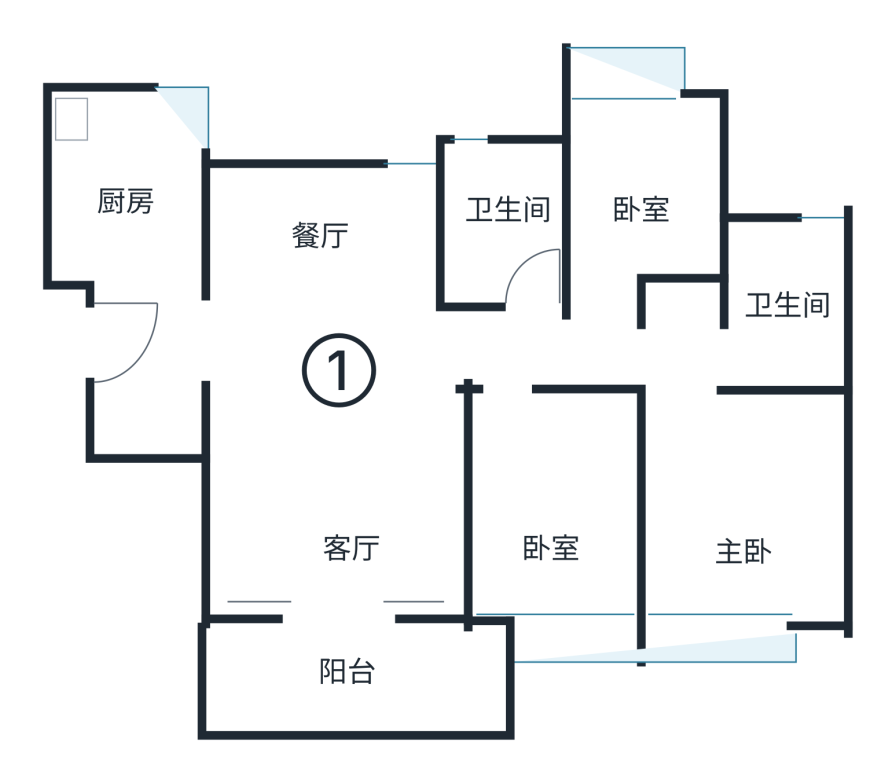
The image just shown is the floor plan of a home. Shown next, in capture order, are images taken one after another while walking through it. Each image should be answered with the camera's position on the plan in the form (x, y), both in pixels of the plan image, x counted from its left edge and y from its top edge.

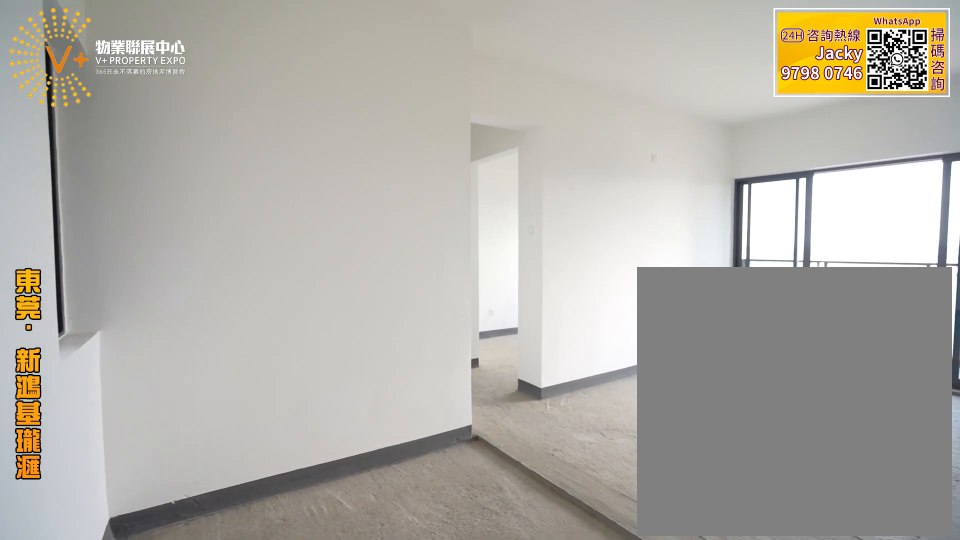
(253, 340)
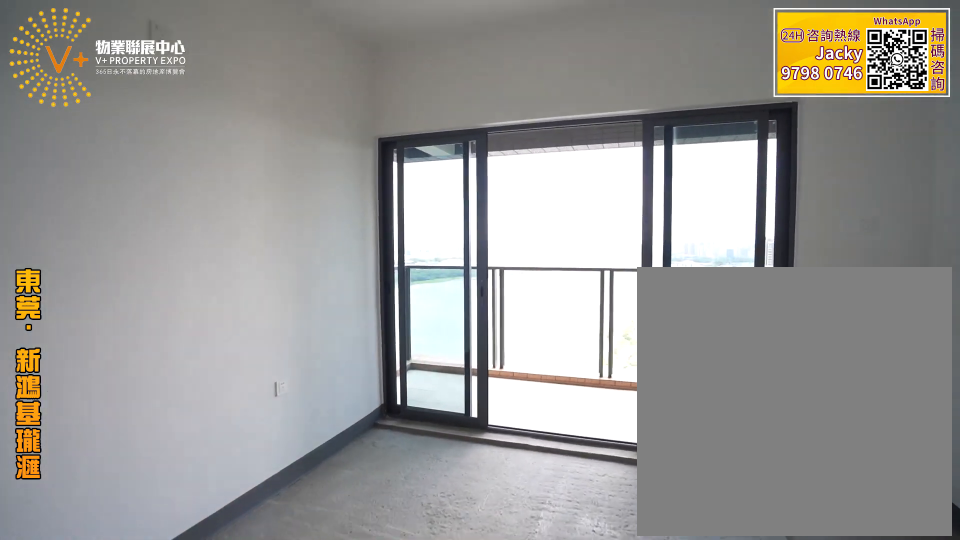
(295, 473)
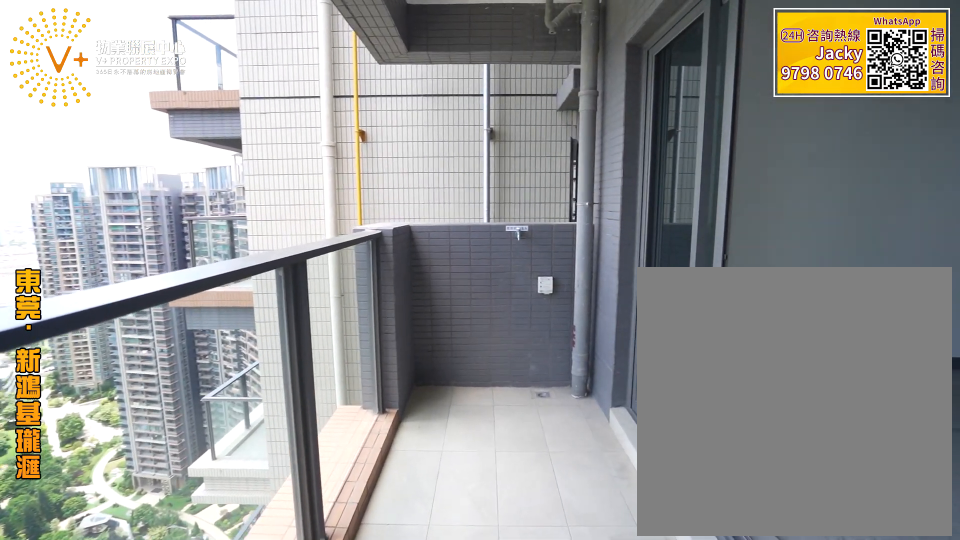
(348, 671)
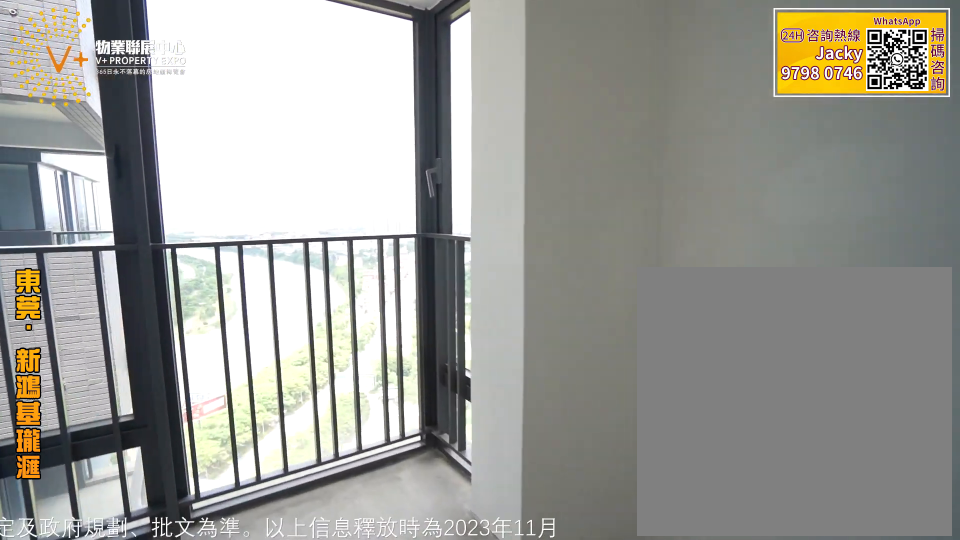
(634, 190)
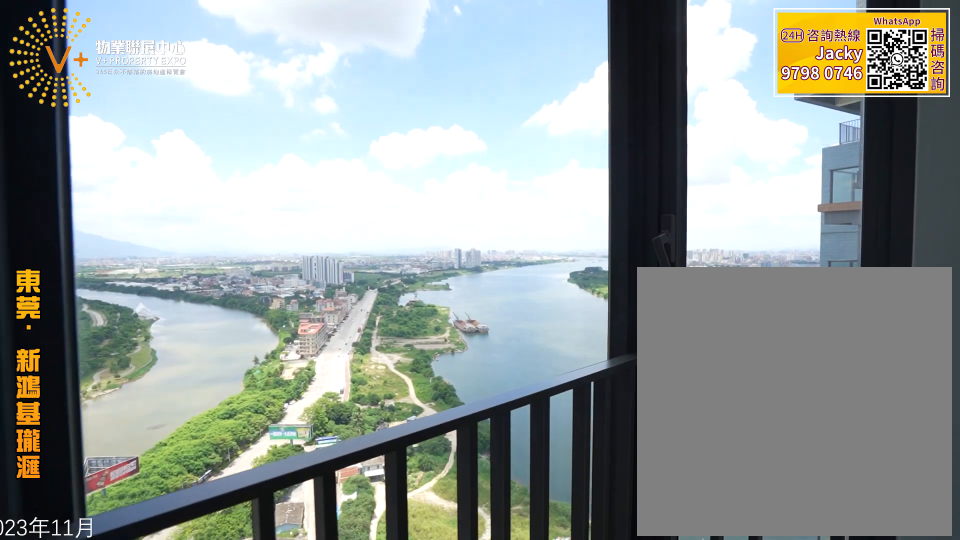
(633, 189)
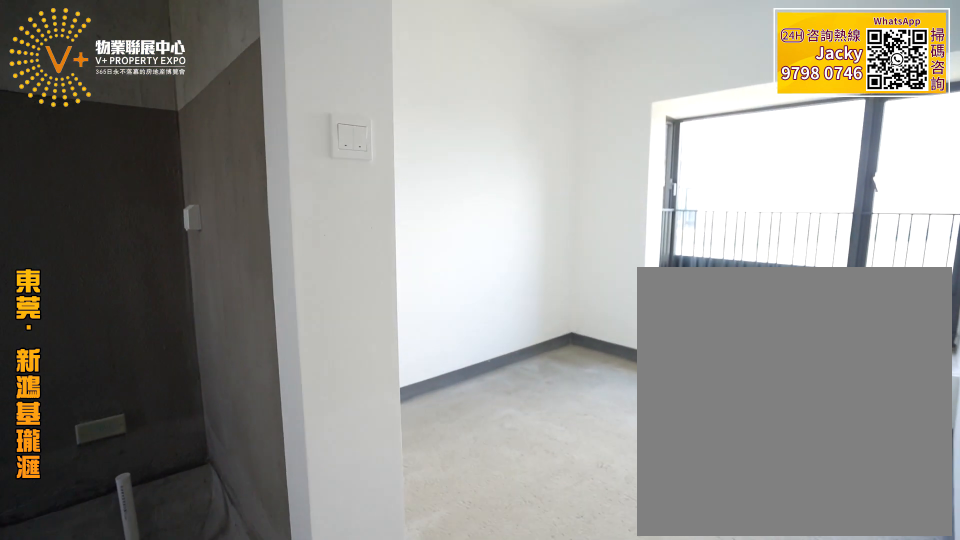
(688, 451)
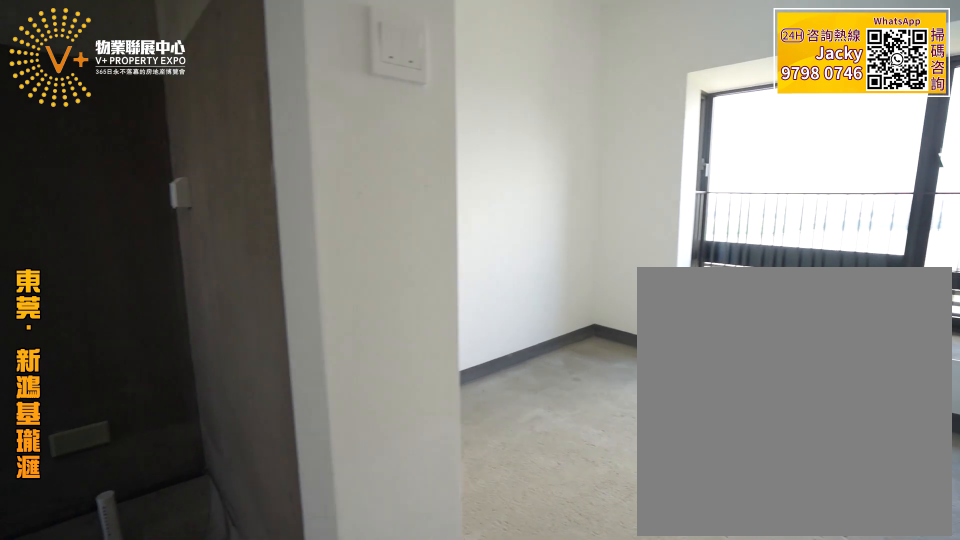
(700, 341)
